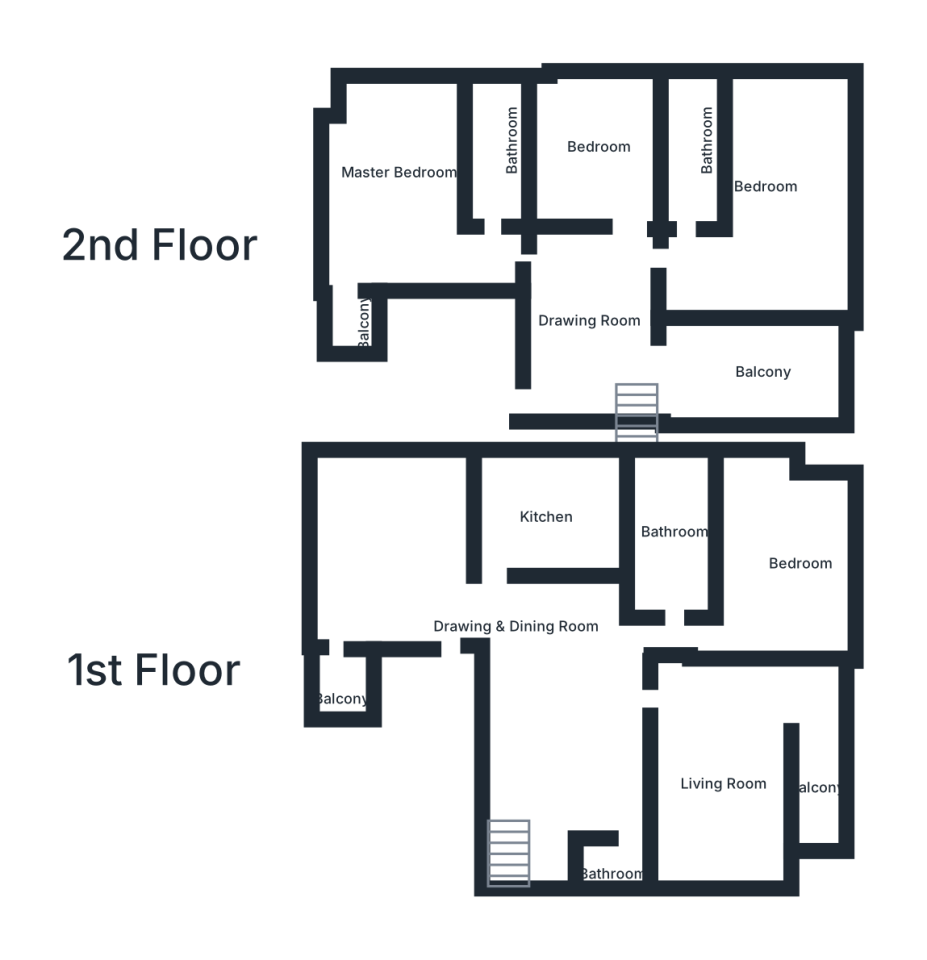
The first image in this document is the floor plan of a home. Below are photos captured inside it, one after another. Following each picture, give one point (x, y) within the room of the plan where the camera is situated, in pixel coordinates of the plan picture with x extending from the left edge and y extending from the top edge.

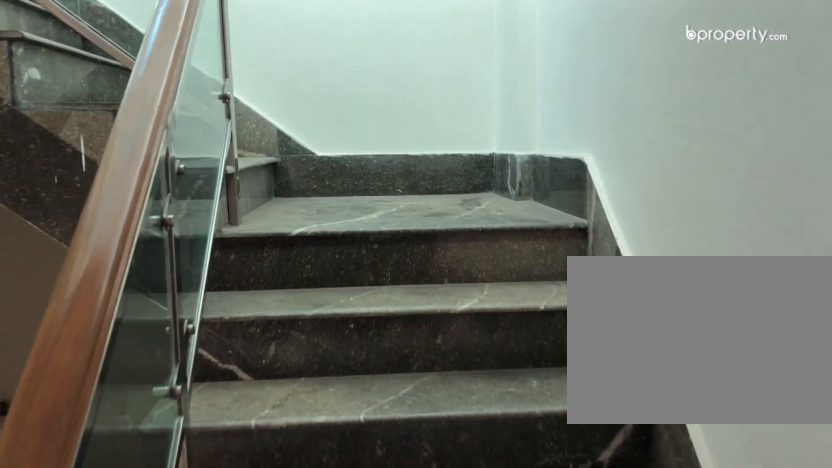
(511, 857)
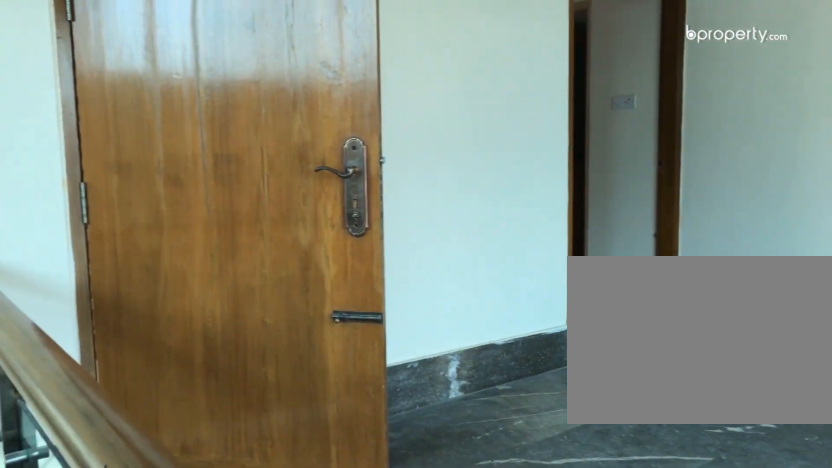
(599, 330)
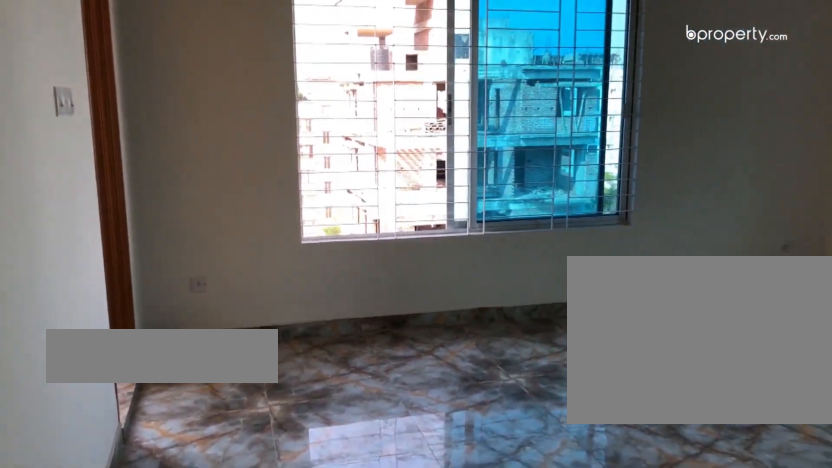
(404, 211)
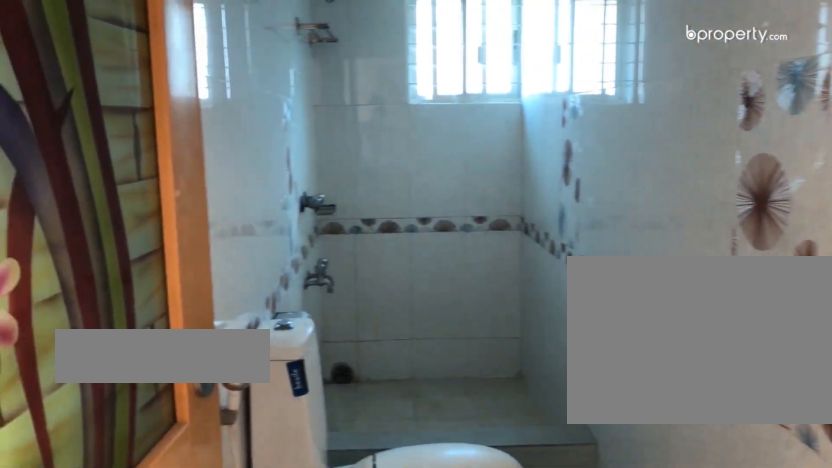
(497, 157)
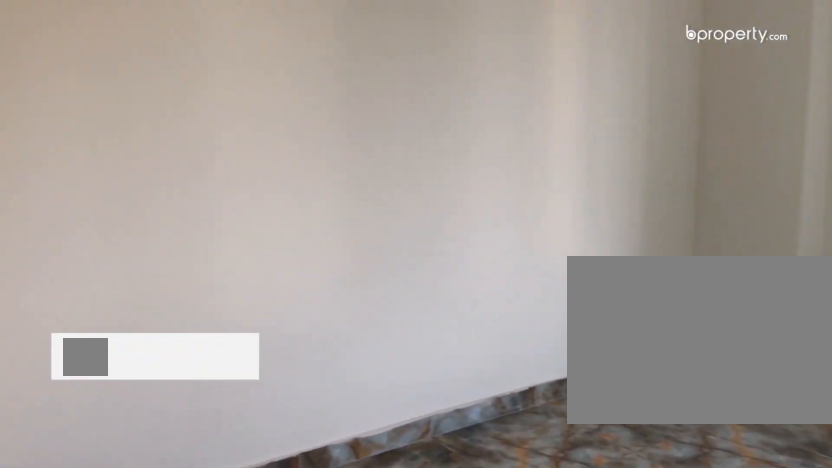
(607, 150)
